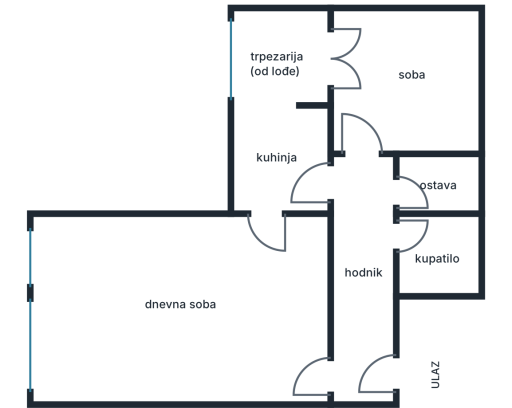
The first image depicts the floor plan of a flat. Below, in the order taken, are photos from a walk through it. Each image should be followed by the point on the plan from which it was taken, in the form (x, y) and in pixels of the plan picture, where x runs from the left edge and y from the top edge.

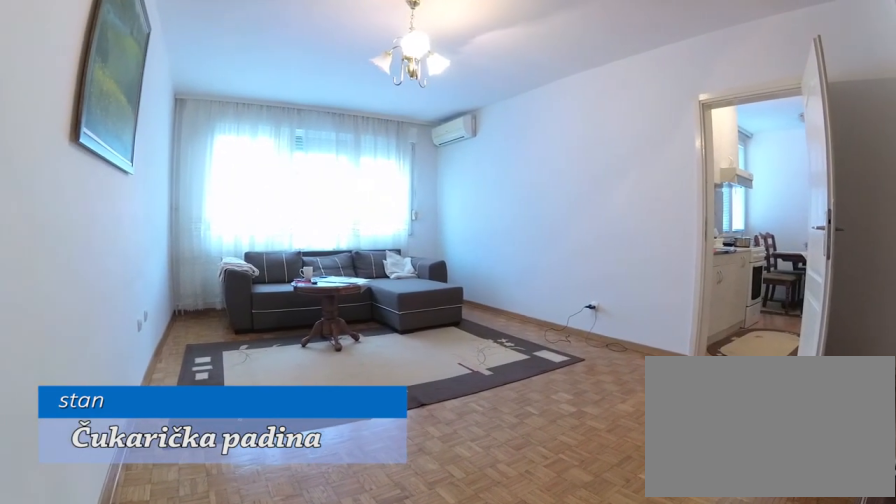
(319, 381)
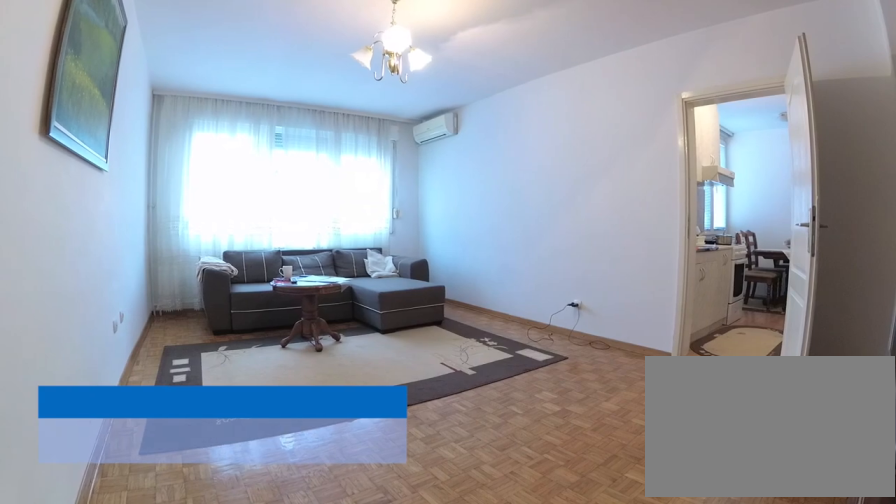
(314, 382)
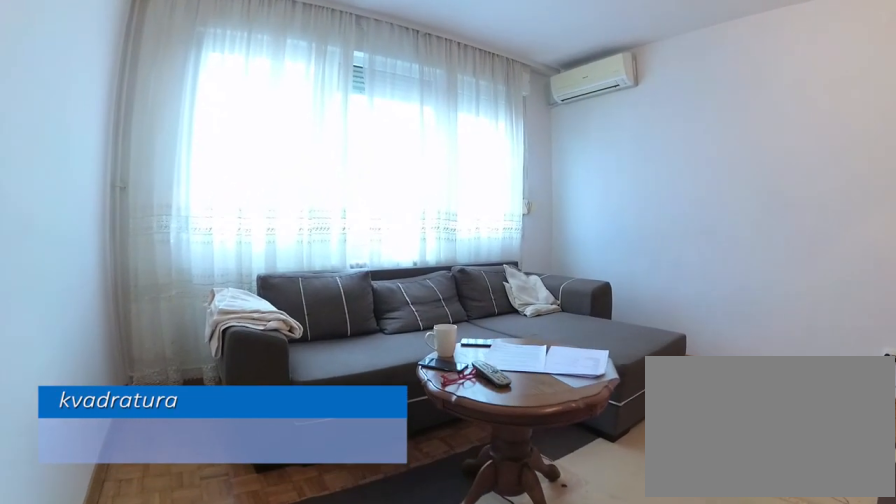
(154, 374)
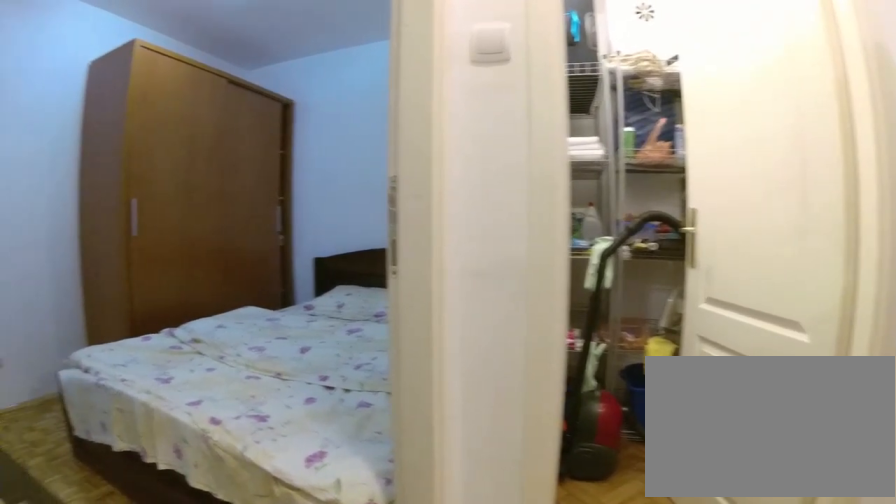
(331, 186)
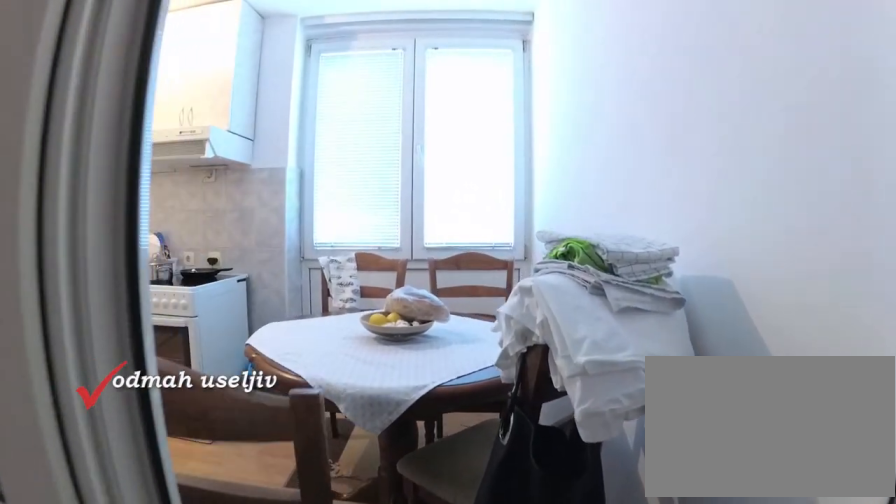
(350, 68)
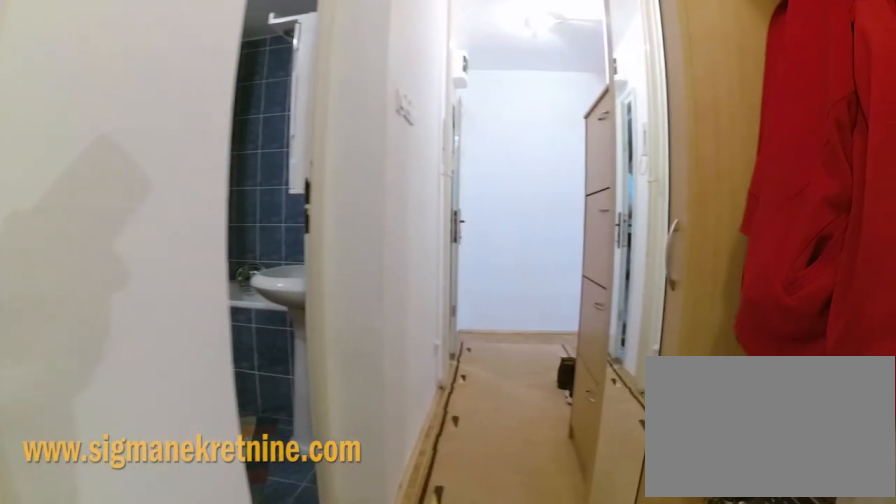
(368, 168)
